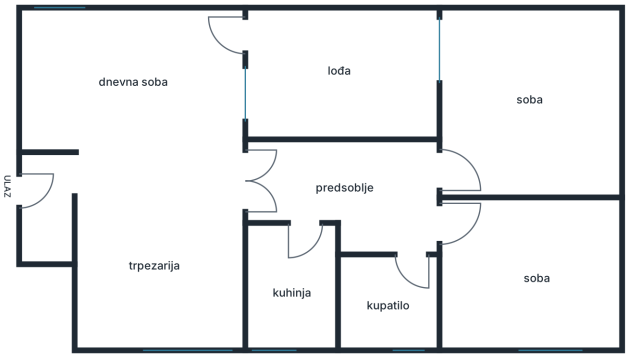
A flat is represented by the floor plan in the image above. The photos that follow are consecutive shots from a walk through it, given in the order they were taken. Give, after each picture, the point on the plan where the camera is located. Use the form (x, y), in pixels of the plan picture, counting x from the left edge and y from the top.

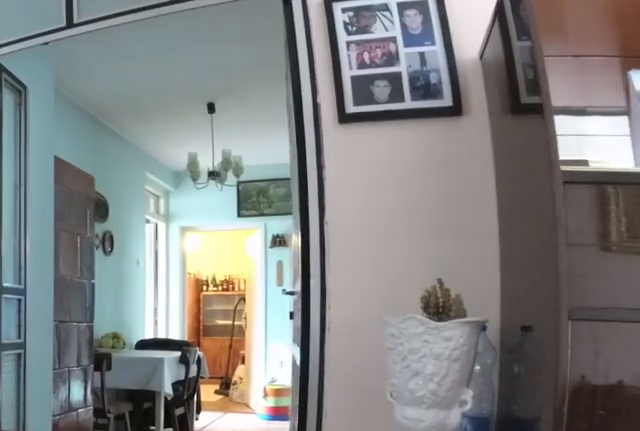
(103, 176)
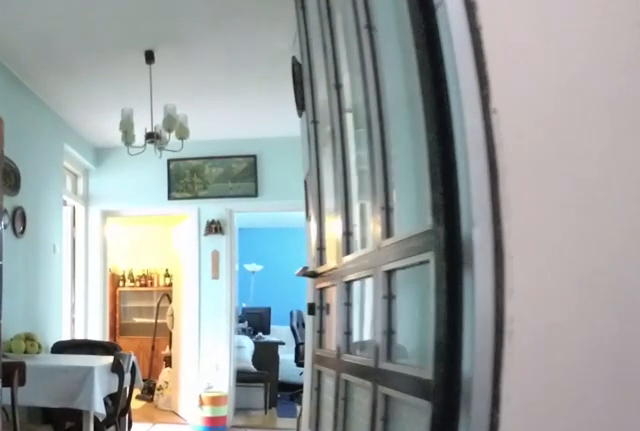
(168, 176)
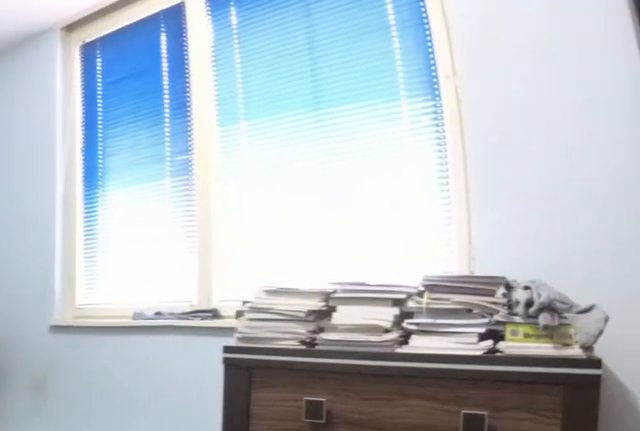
(477, 256)
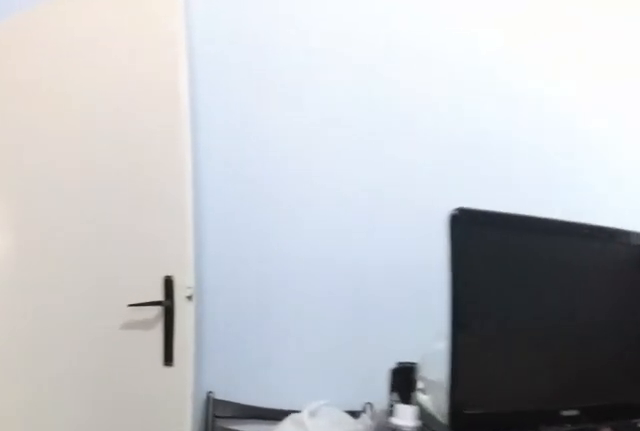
(543, 294)
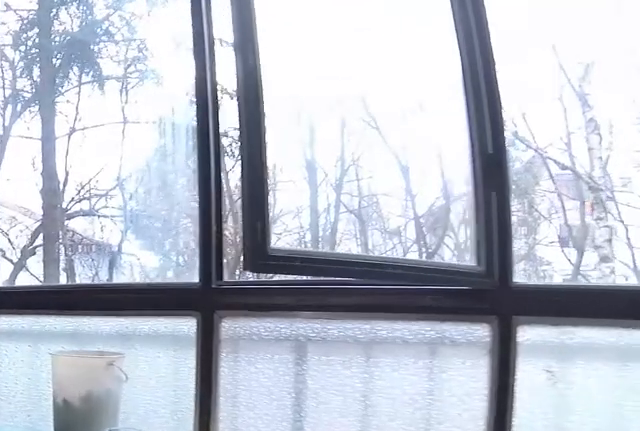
(411, 91)
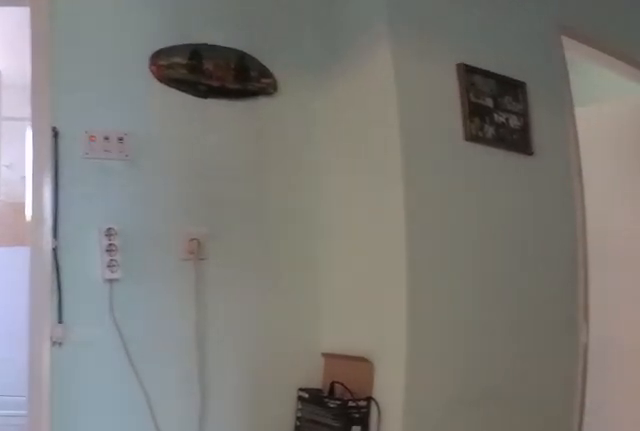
(396, 175)
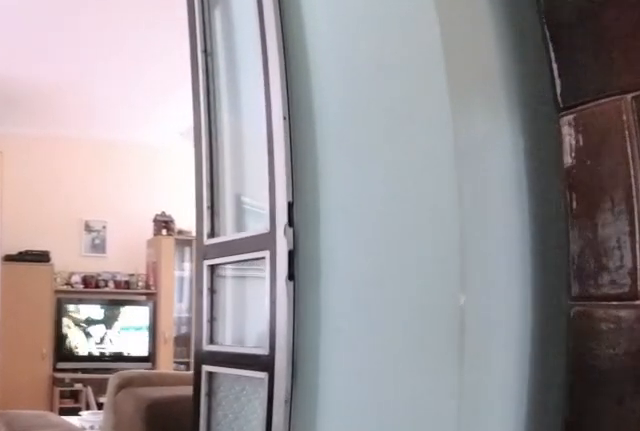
(287, 177)
